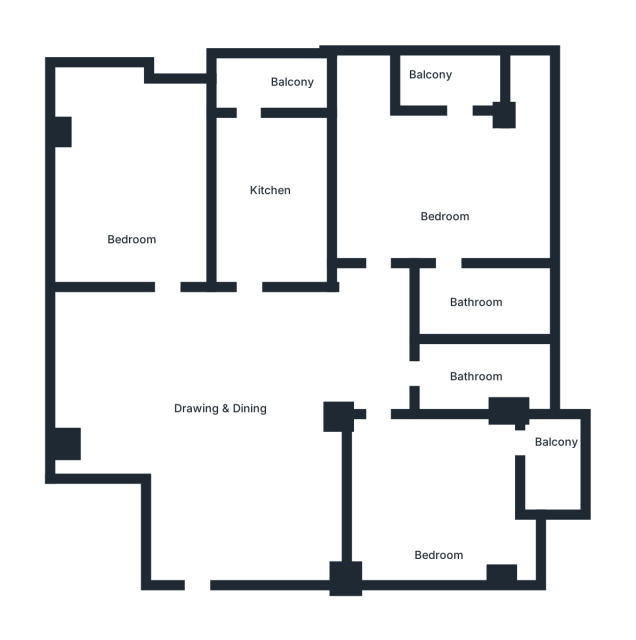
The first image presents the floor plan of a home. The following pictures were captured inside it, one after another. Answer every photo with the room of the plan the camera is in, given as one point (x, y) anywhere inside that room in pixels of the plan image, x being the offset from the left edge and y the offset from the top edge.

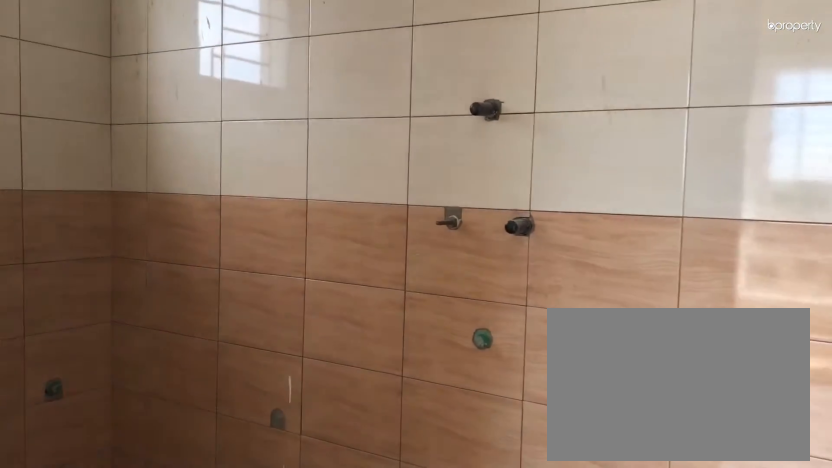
(484, 296)
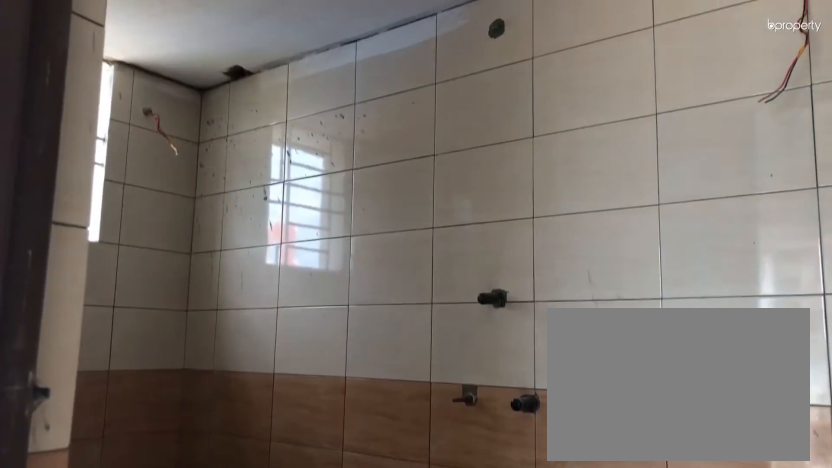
(484, 296)
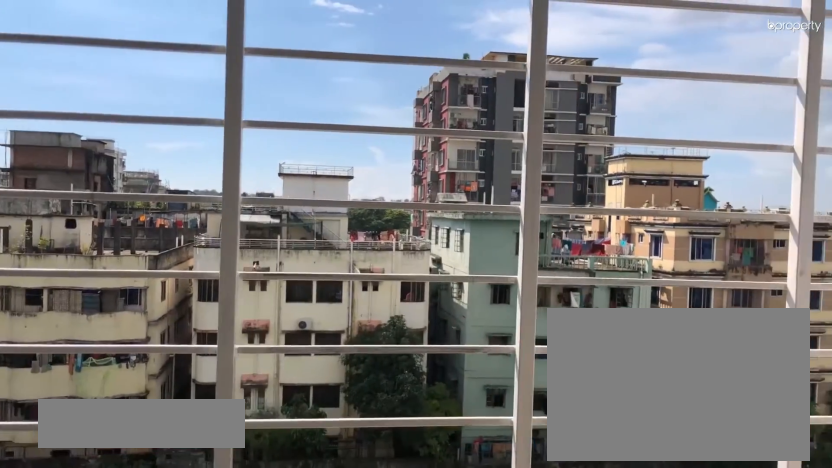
(439, 75)
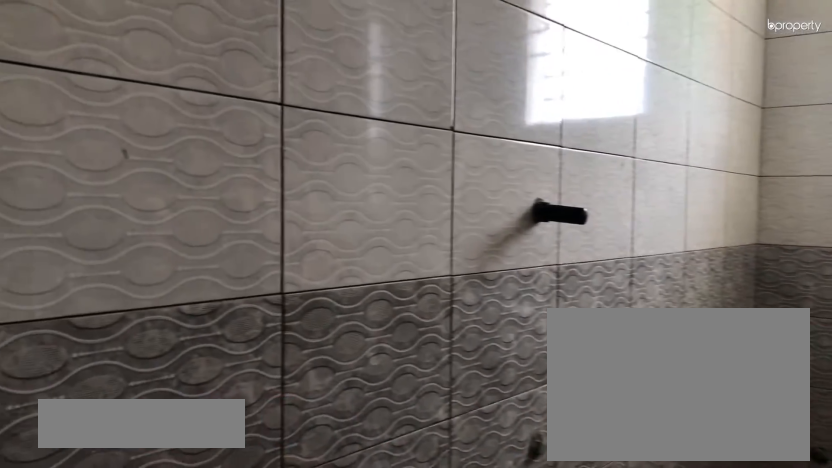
(489, 377)
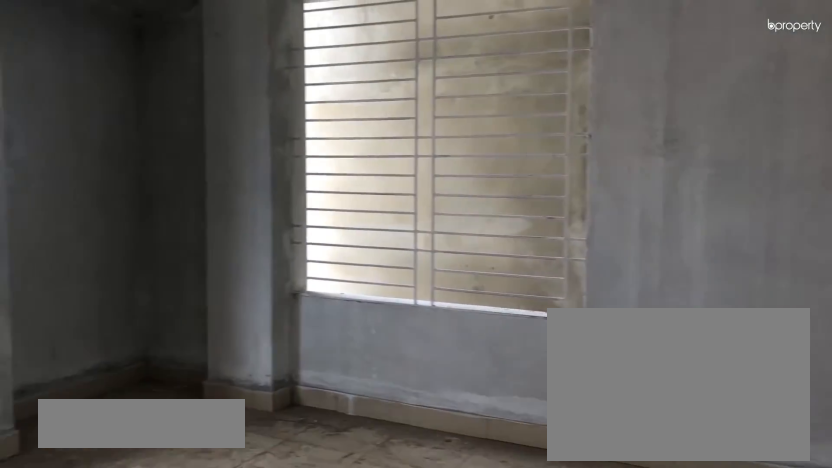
(443, 508)
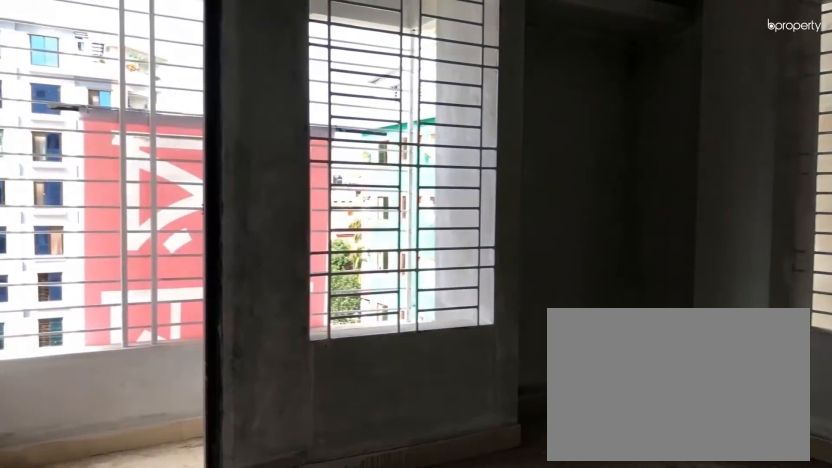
(443, 508)
